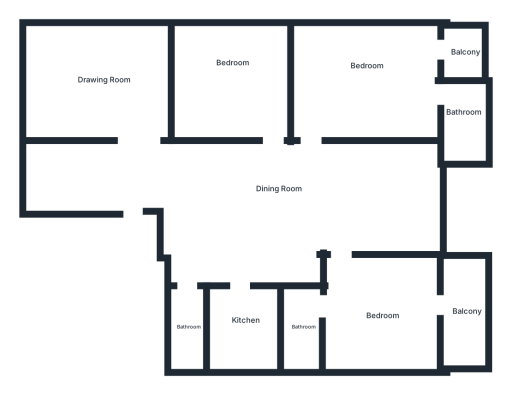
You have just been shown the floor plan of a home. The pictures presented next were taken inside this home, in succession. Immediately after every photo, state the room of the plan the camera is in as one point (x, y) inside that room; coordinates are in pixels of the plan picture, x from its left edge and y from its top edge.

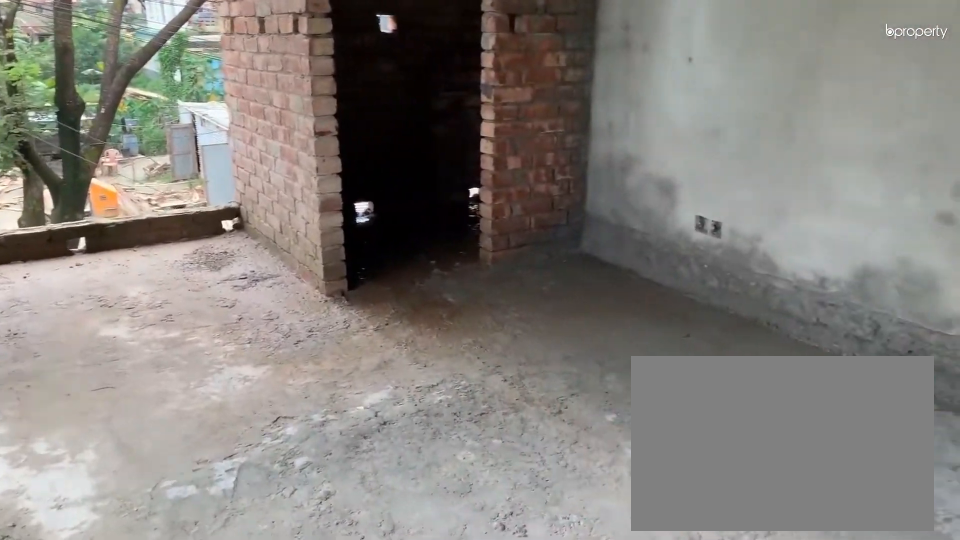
(368, 69)
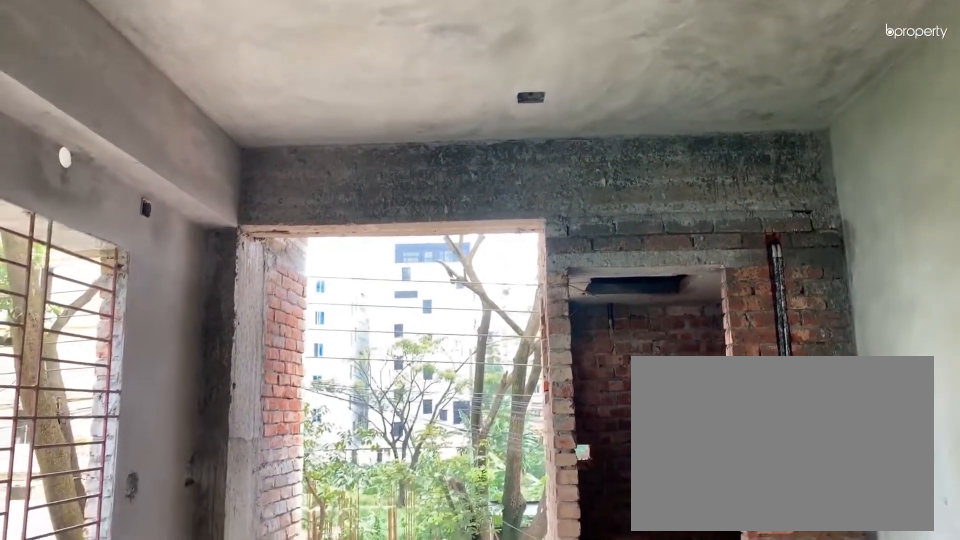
(368, 69)
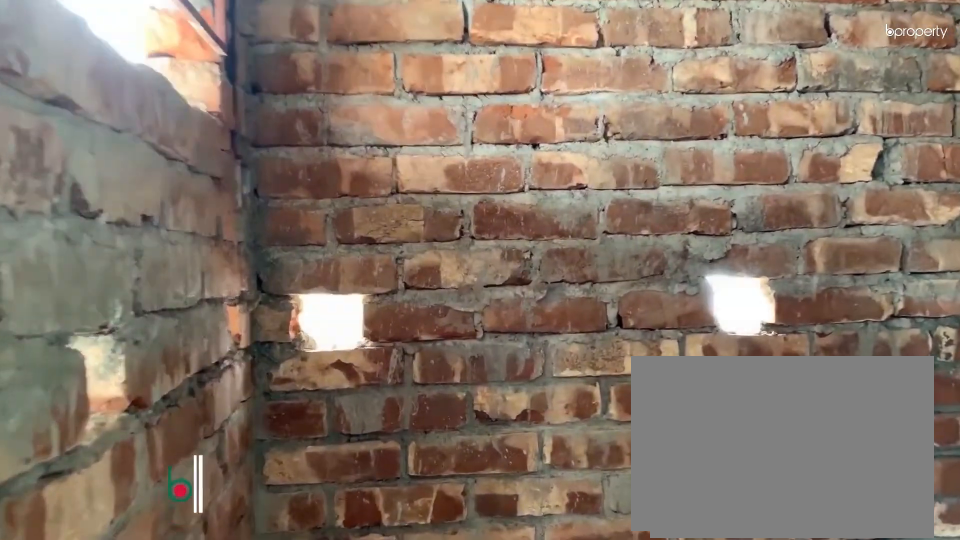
(464, 119)
